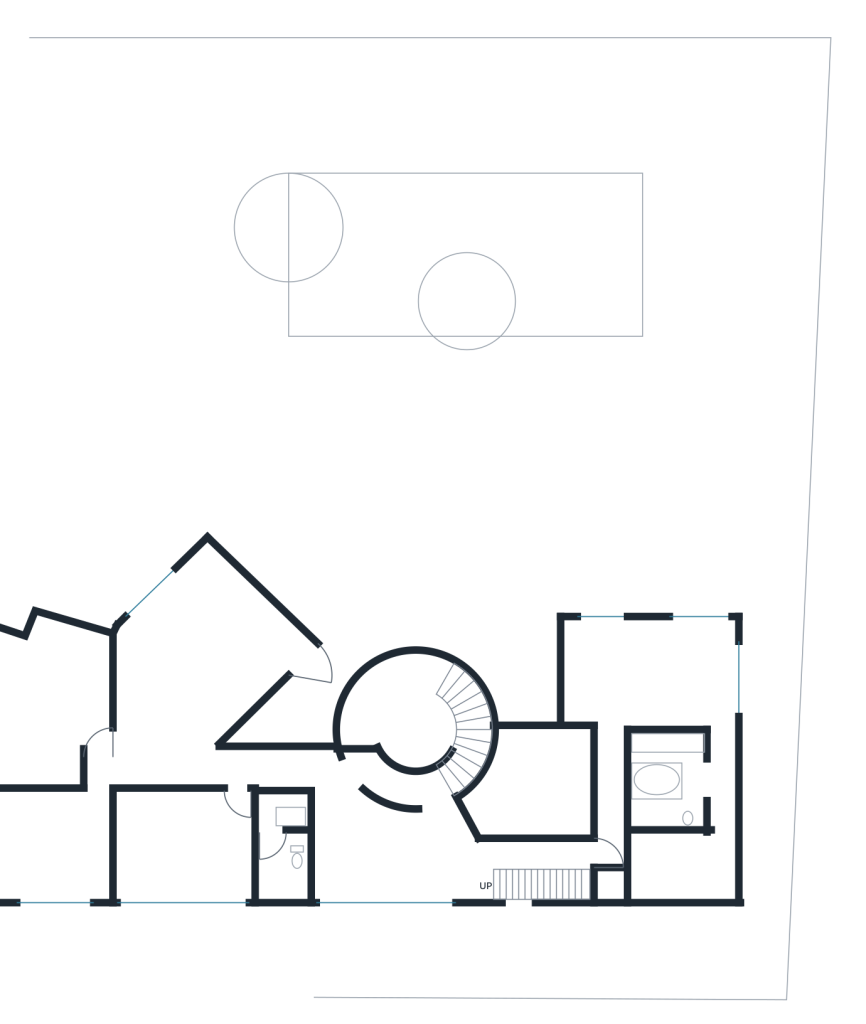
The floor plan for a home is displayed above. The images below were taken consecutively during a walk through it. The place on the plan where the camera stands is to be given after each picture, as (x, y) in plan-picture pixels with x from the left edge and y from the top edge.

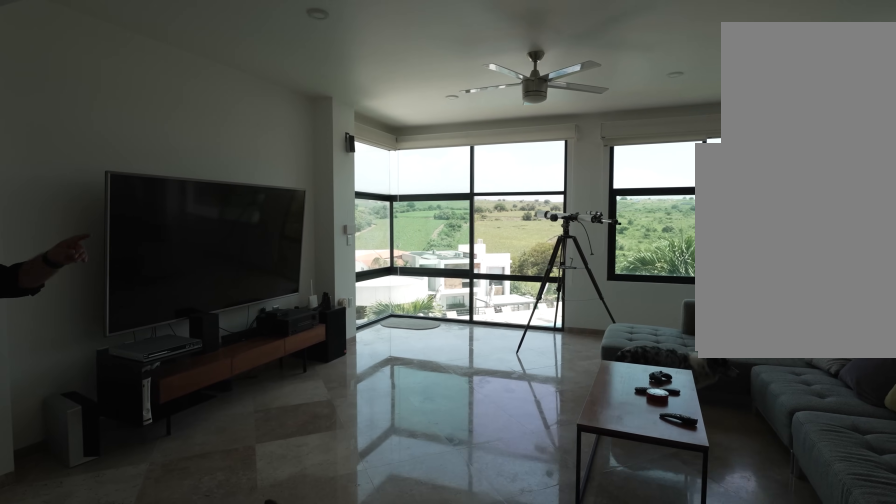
(178, 693)
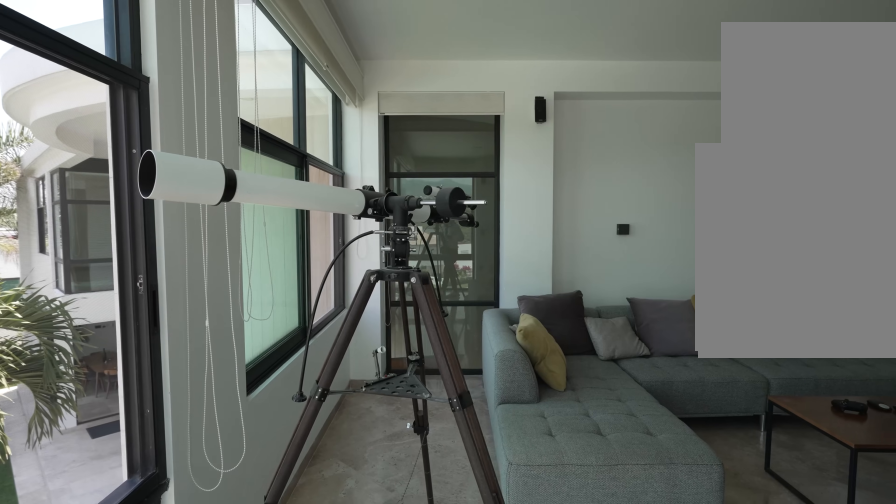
(198, 607)
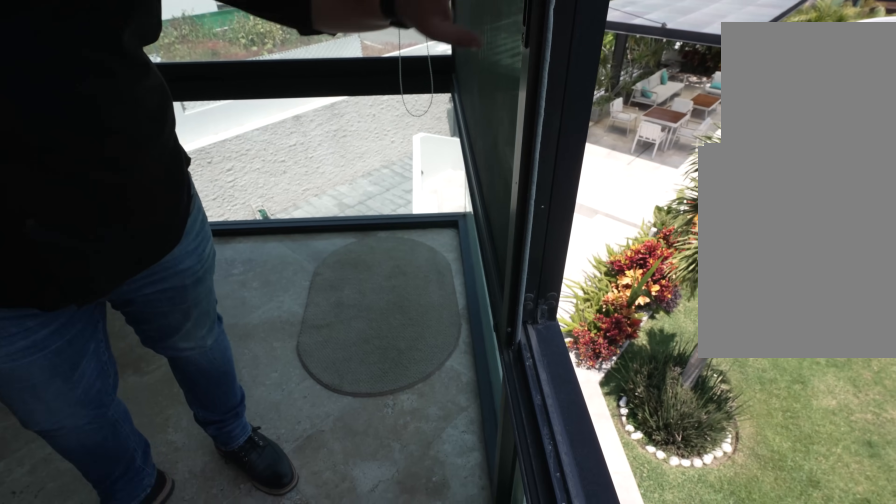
(208, 581)
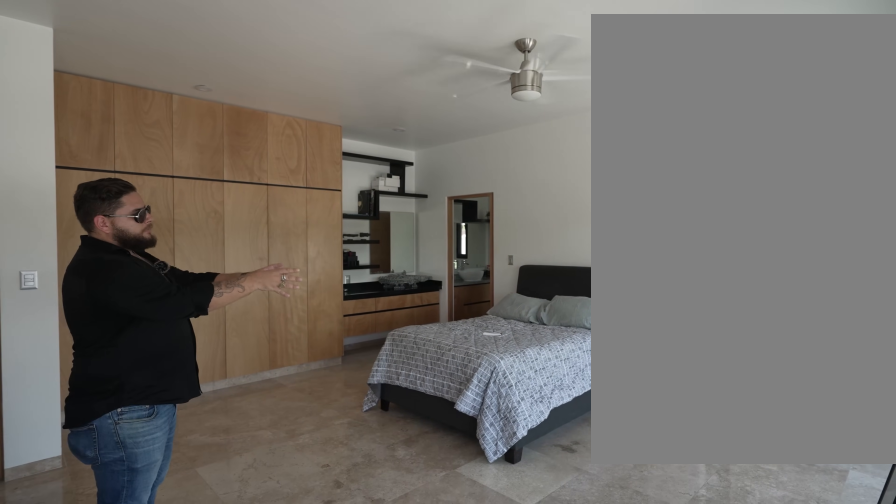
(57, 664)
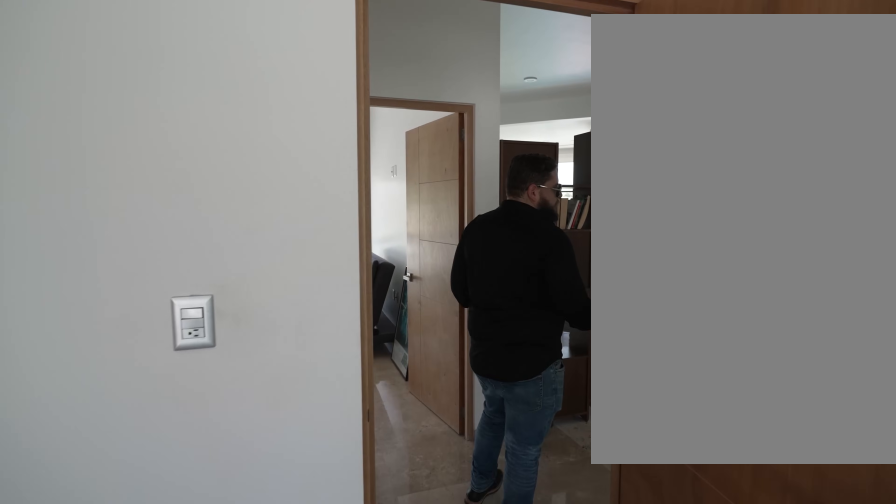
(97, 770)
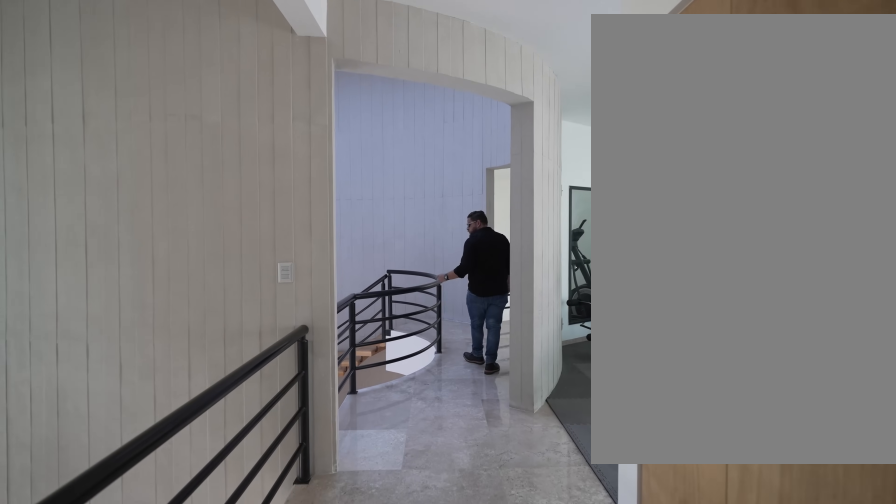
(336, 775)
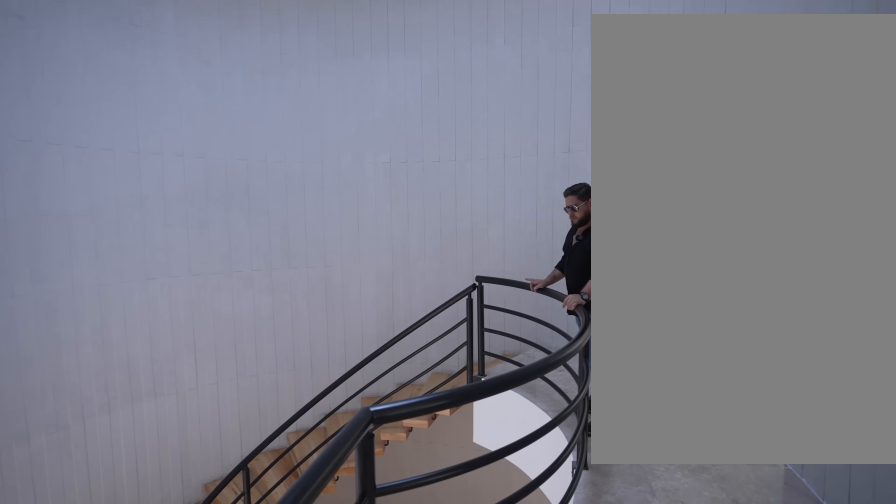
(364, 772)
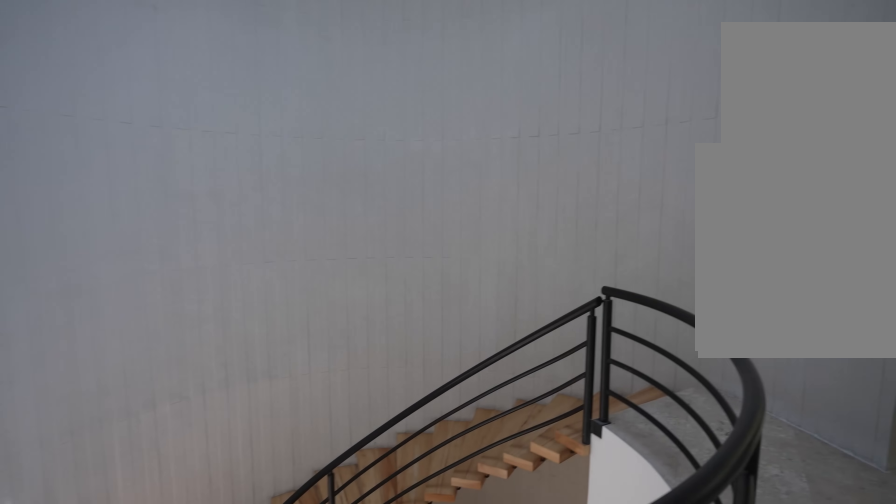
(364, 772)
